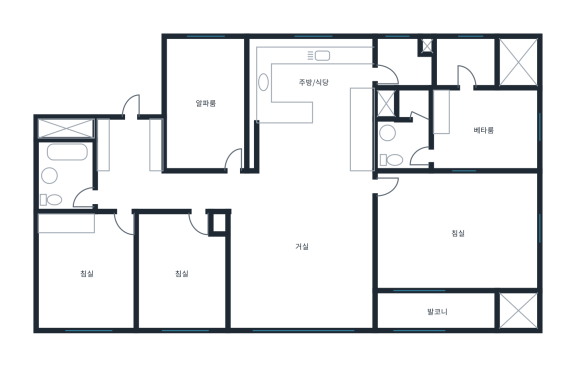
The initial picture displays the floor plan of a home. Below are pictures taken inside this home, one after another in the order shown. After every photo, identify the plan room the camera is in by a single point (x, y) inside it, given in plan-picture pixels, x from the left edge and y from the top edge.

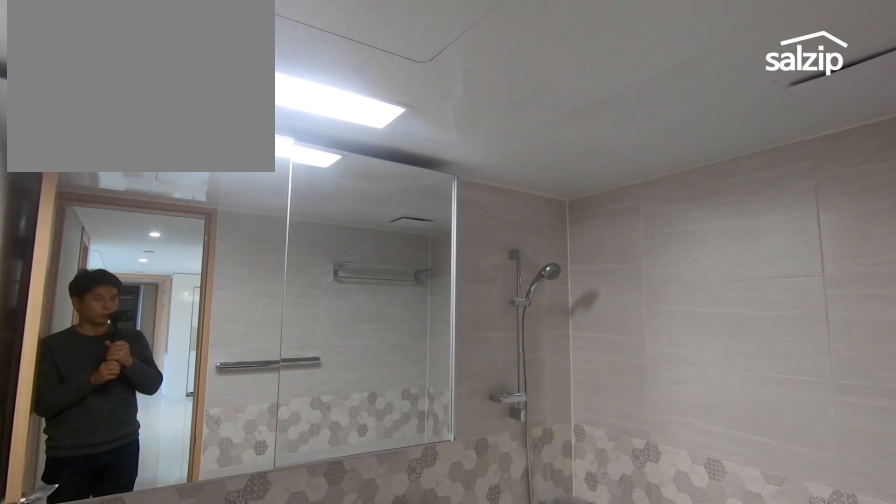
(67, 178)
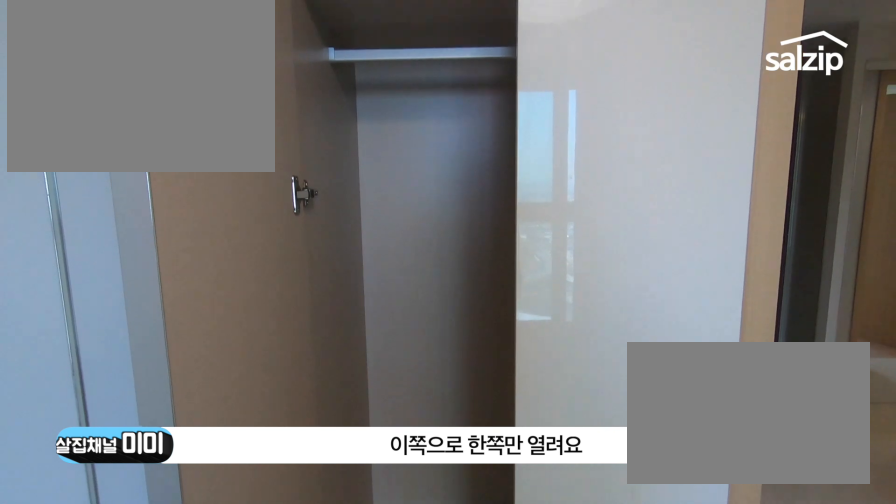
(87, 271)
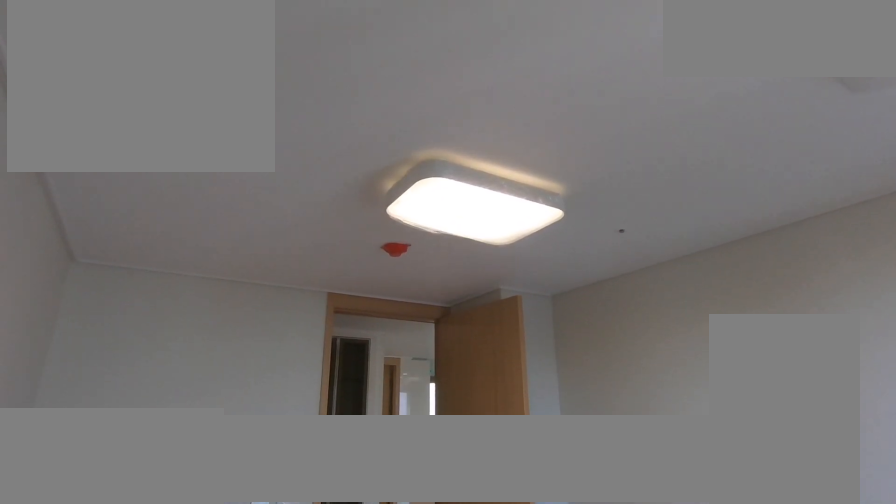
(181, 270)
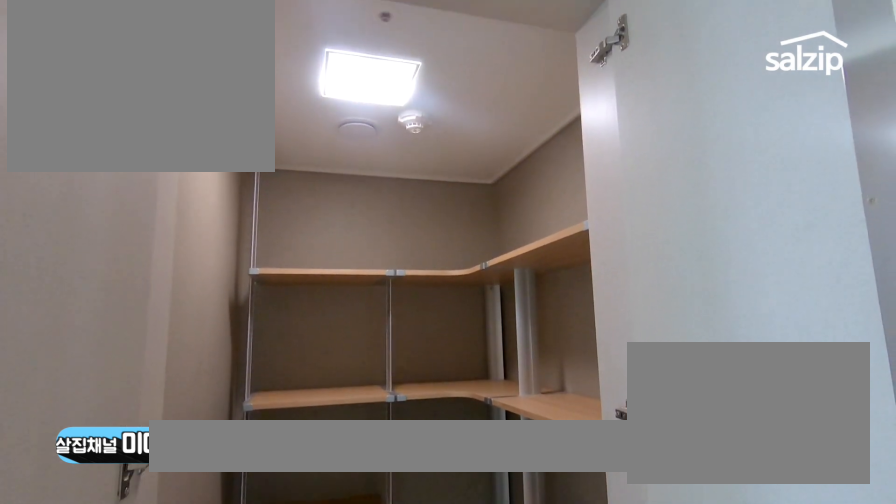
(206, 105)
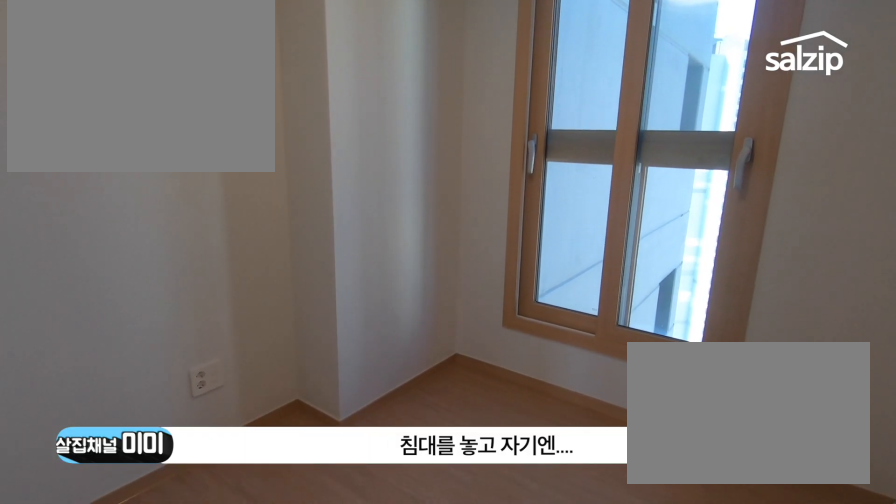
(206, 105)
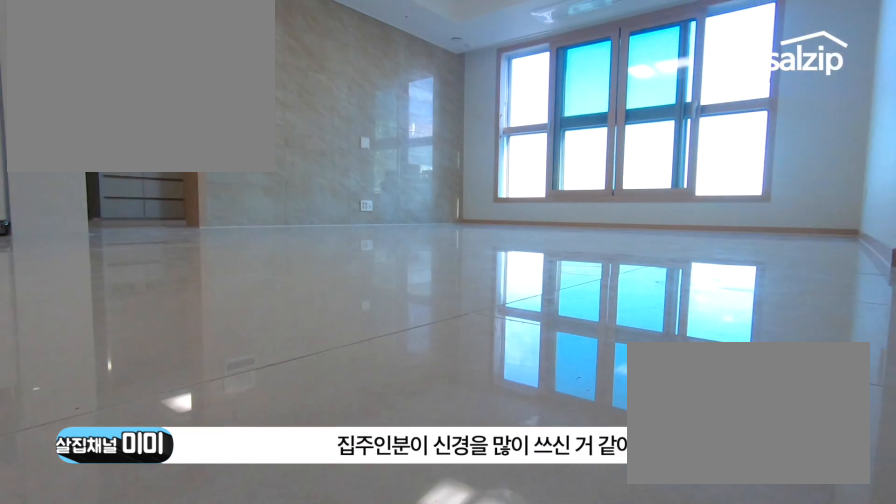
(303, 257)
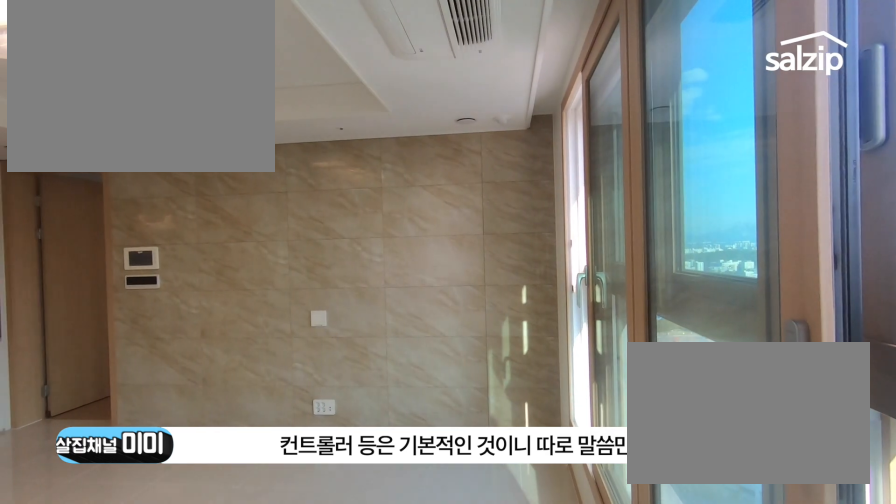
(303, 257)
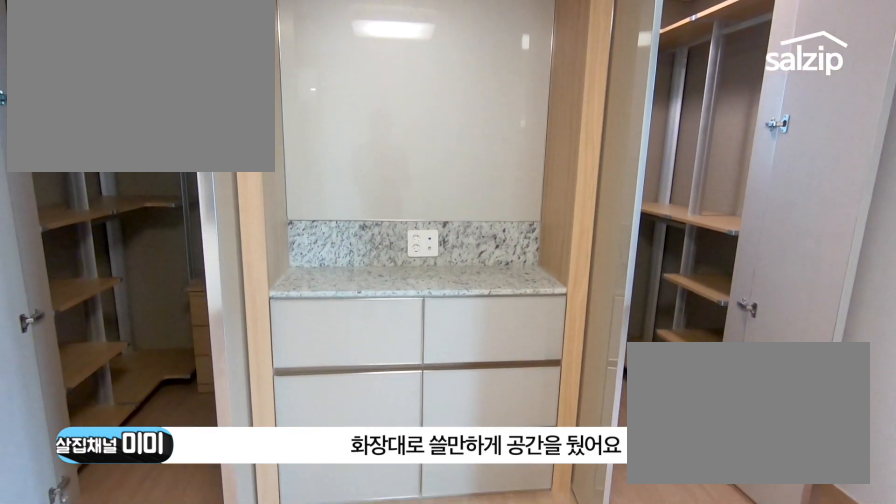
(456, 232)
